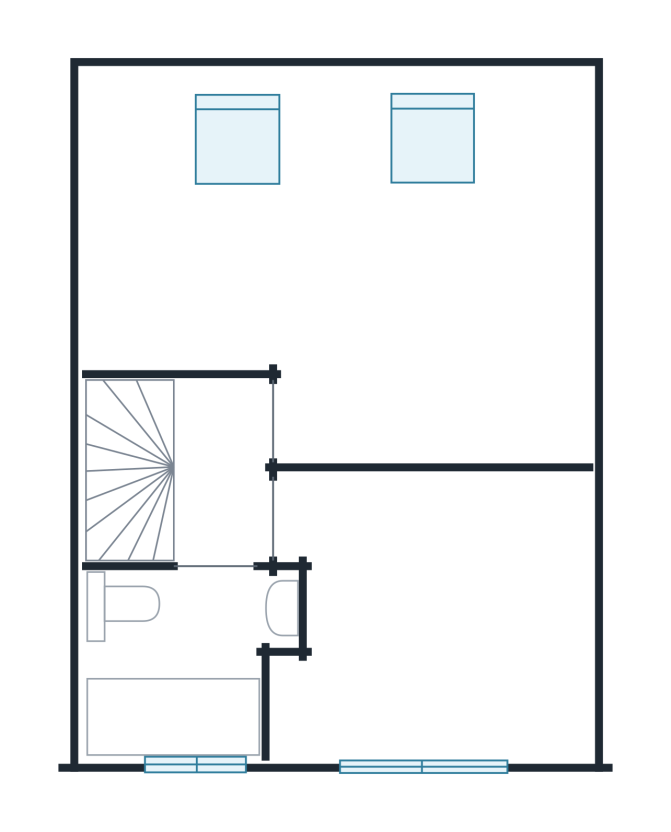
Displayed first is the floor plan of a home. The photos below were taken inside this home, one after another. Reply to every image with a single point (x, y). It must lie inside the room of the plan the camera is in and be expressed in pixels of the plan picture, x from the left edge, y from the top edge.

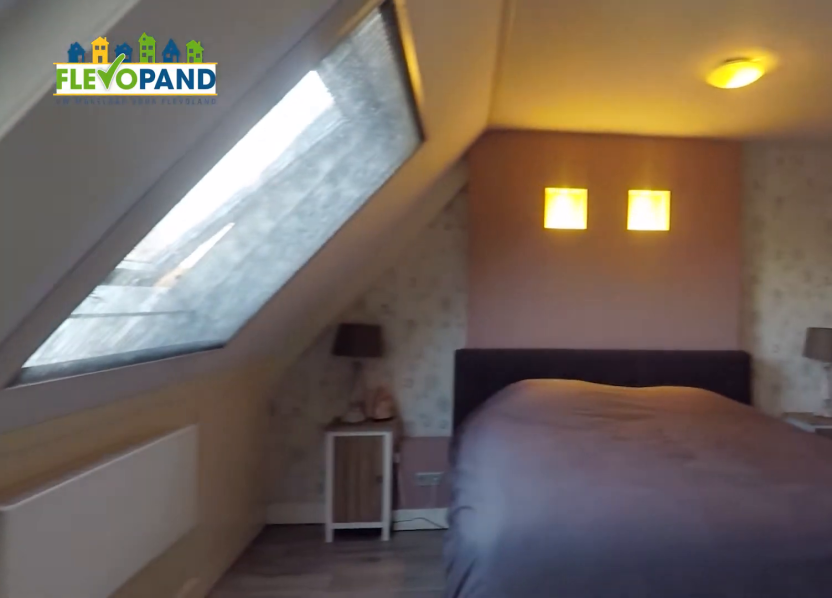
(322, 224)
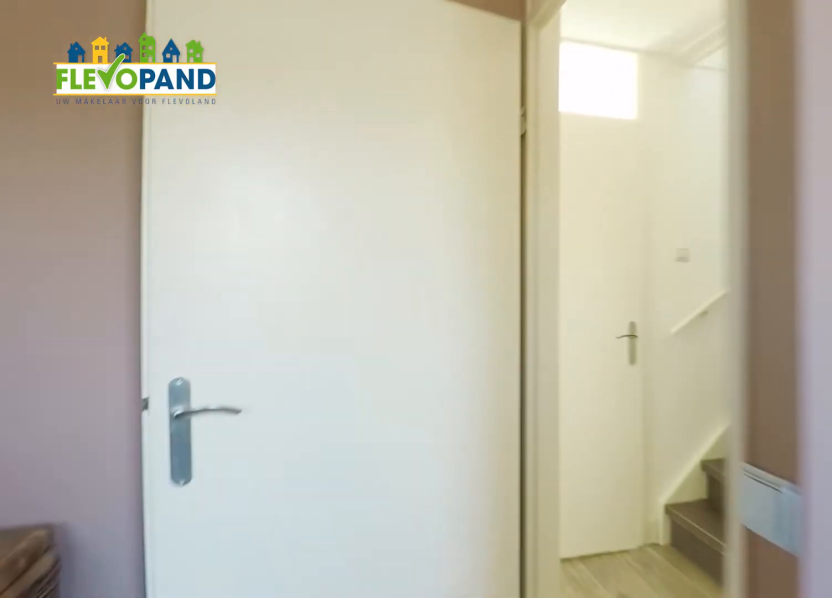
(322, 224)
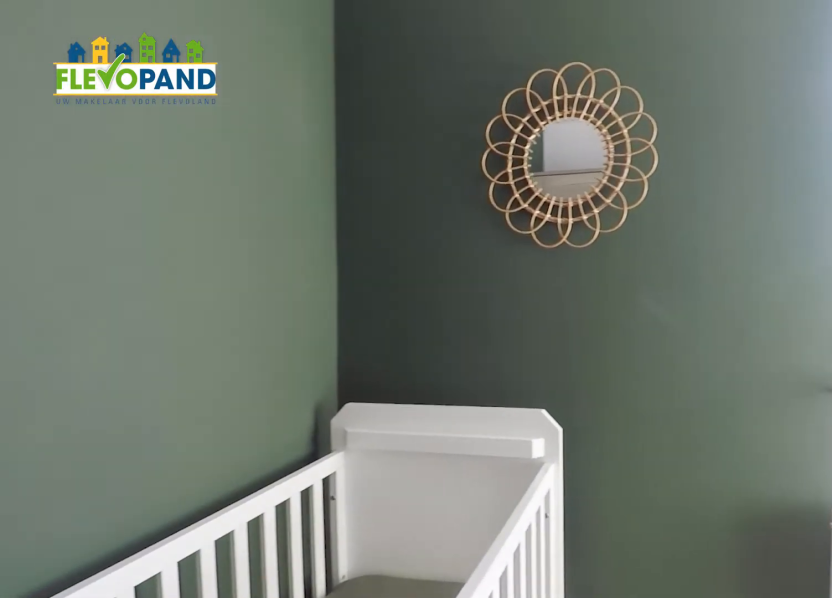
(435, 616)
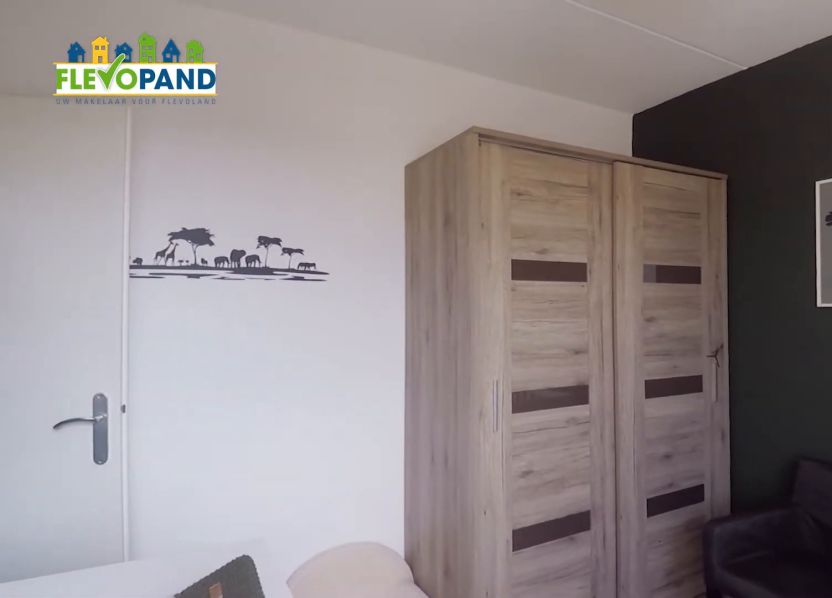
(435, 616)
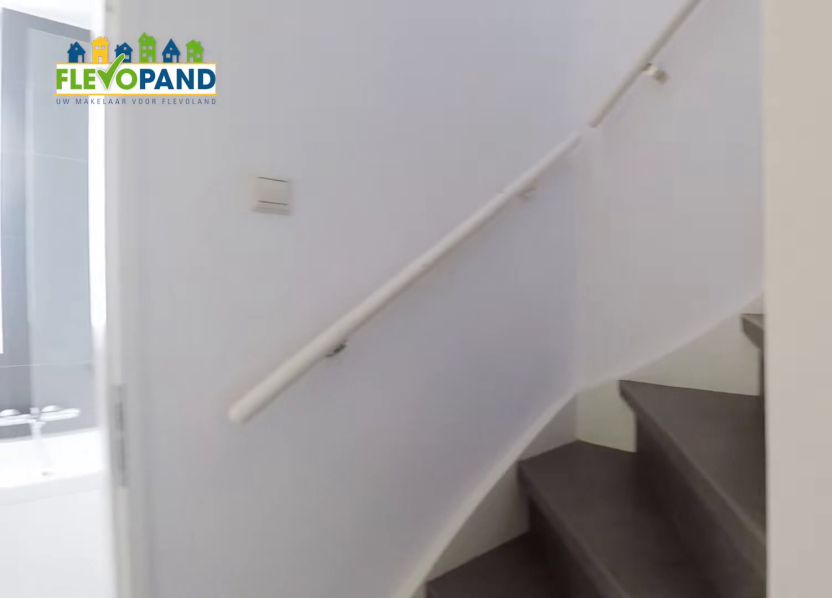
(219, 469)
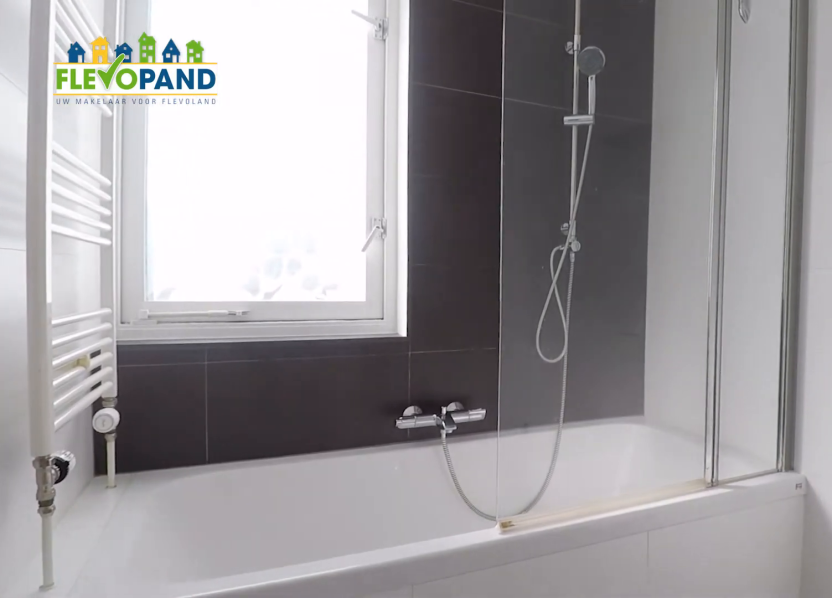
(174, 715)
